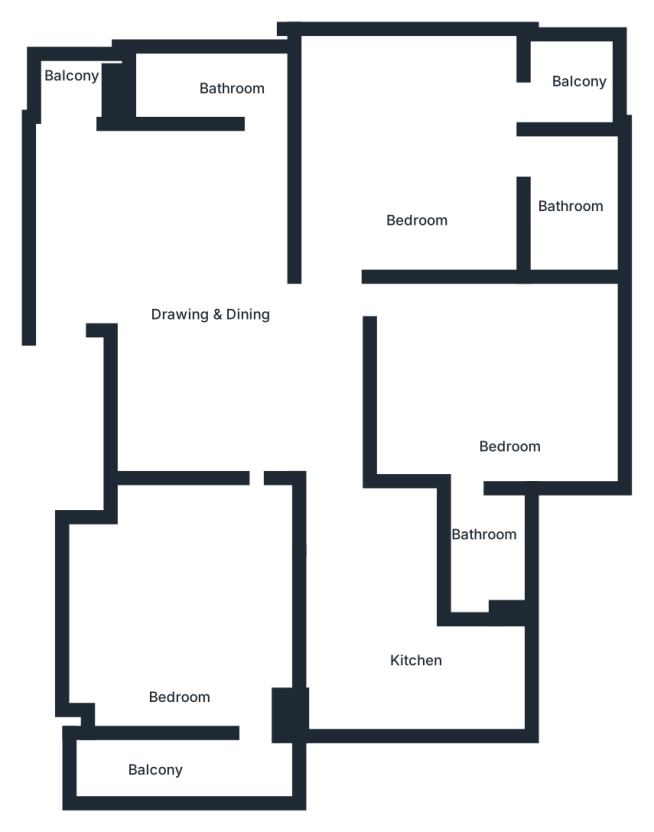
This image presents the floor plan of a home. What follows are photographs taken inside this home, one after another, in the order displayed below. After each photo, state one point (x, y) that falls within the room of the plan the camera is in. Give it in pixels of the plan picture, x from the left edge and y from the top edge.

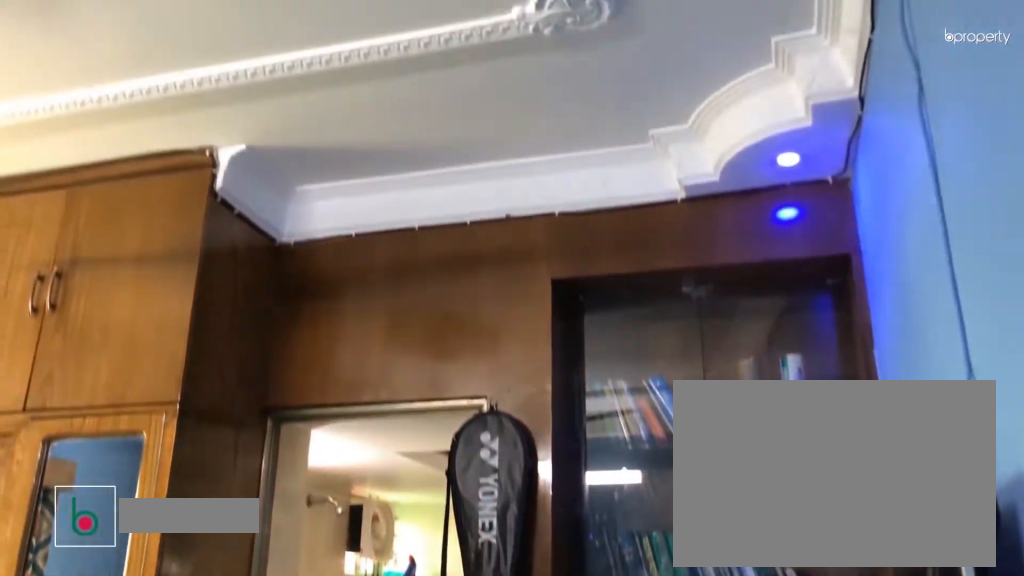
(515, 381)
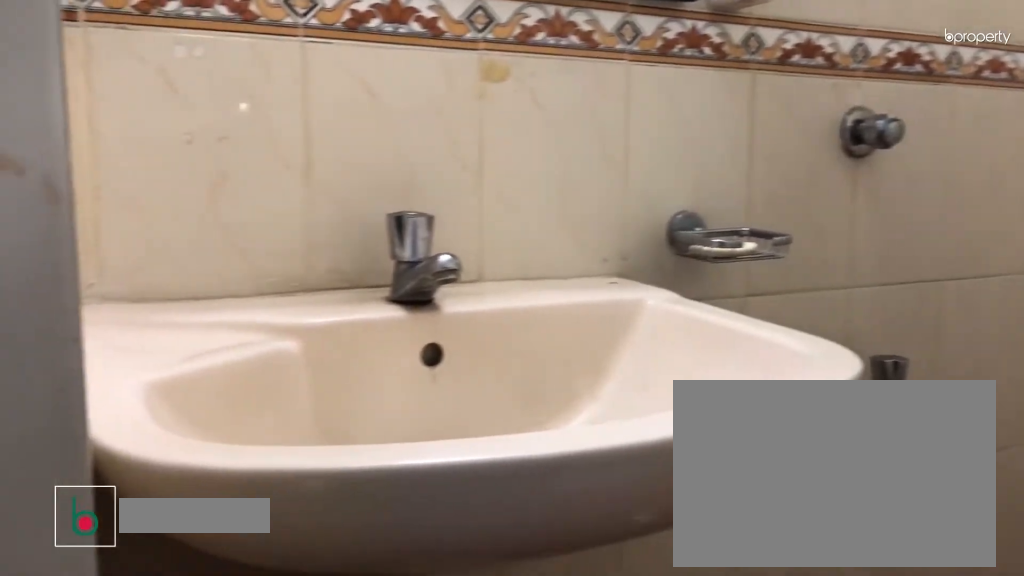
(486, 555)
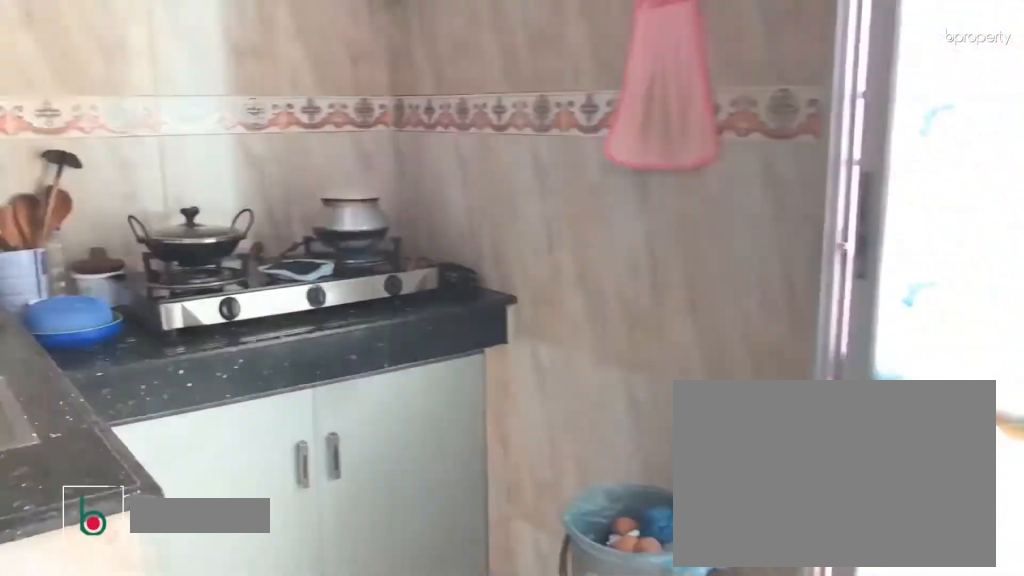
(430, 674)
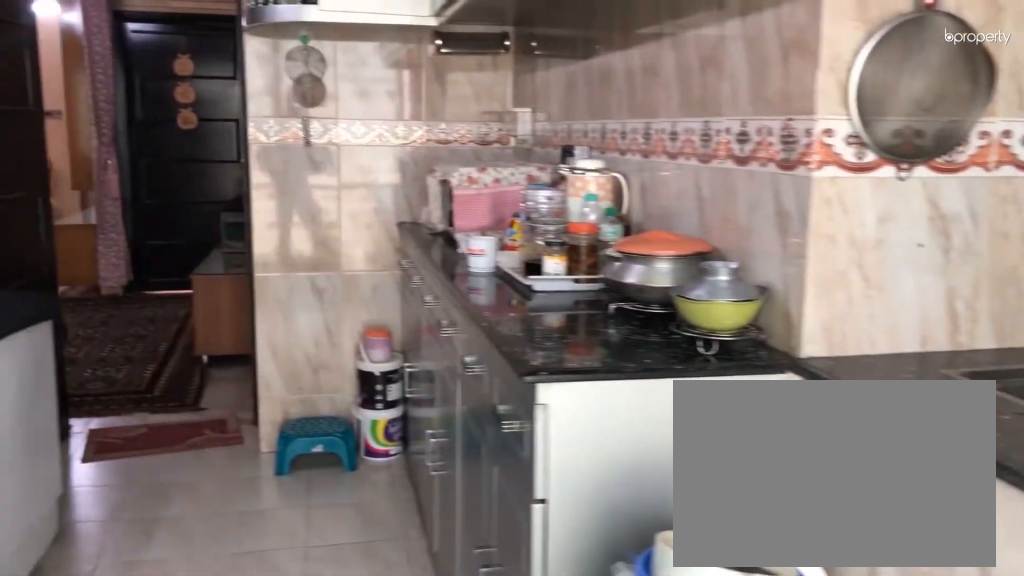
(430, 674)
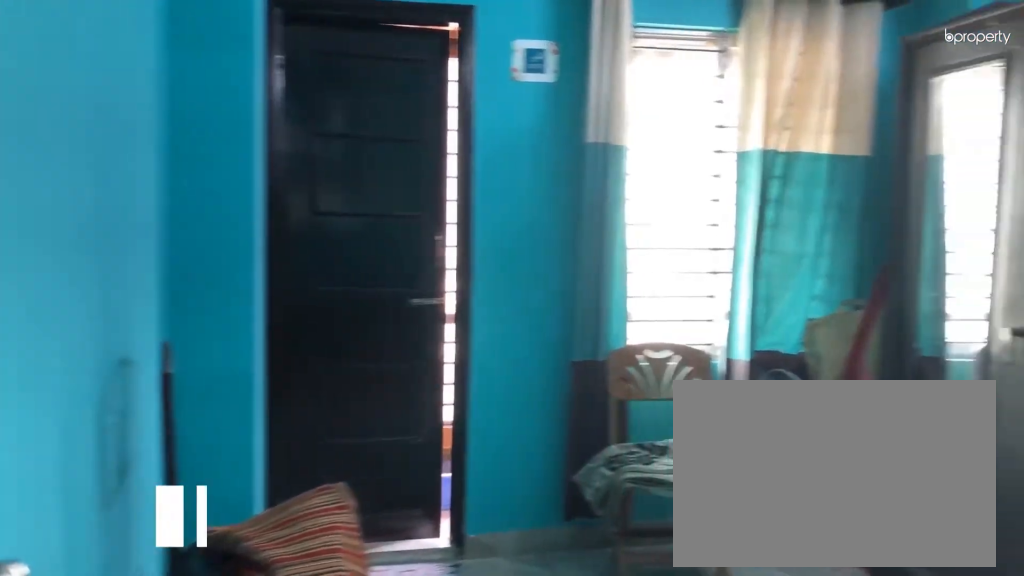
(198, 624)
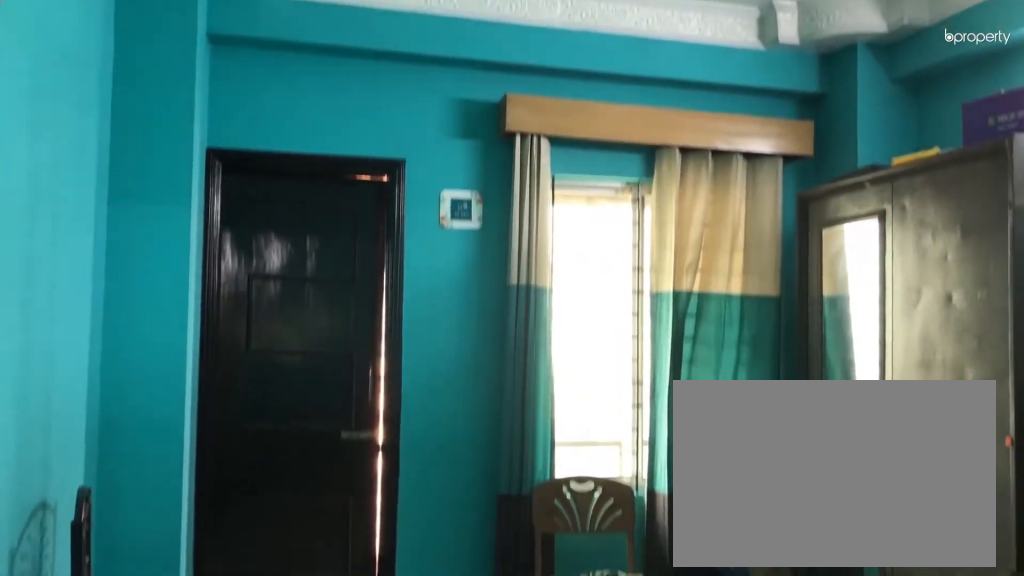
(198, 624)
